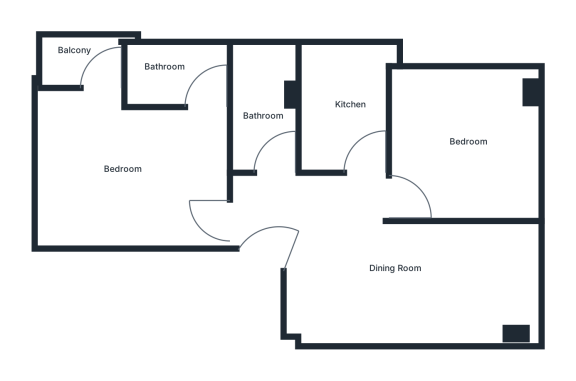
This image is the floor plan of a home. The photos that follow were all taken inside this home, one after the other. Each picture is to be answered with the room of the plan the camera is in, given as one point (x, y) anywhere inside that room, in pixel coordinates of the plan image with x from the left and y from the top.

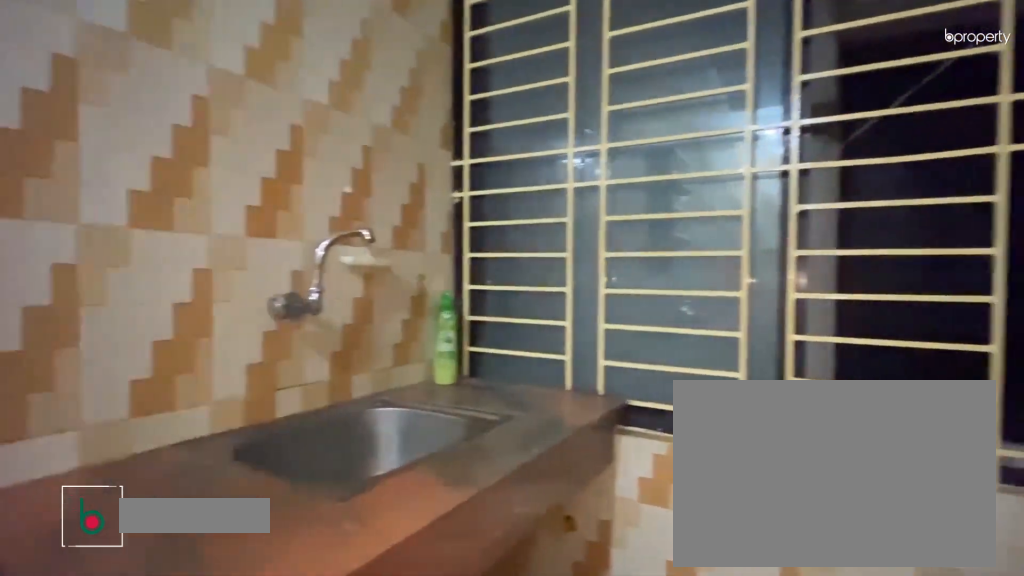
(347, 116)
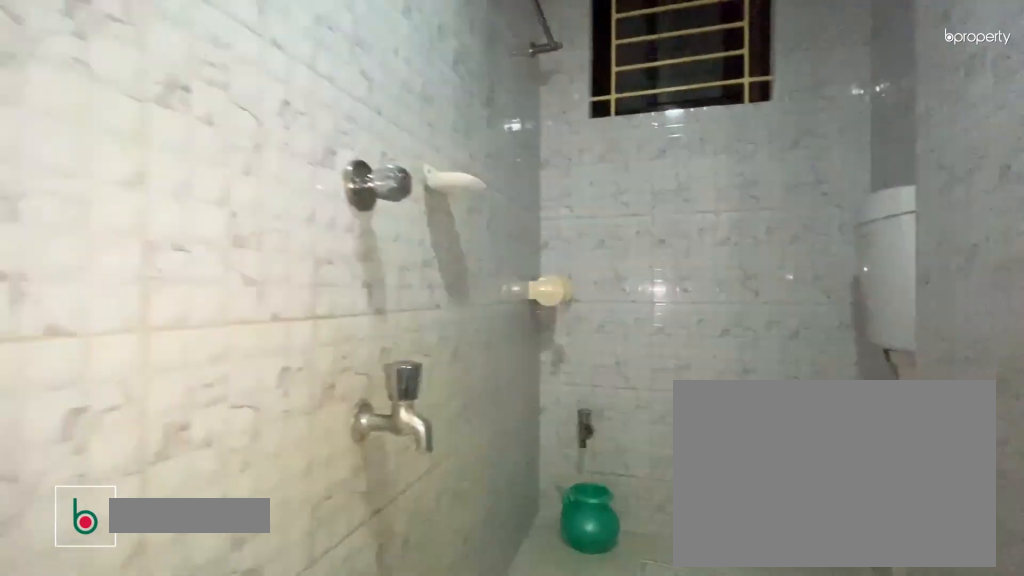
(268, 109)
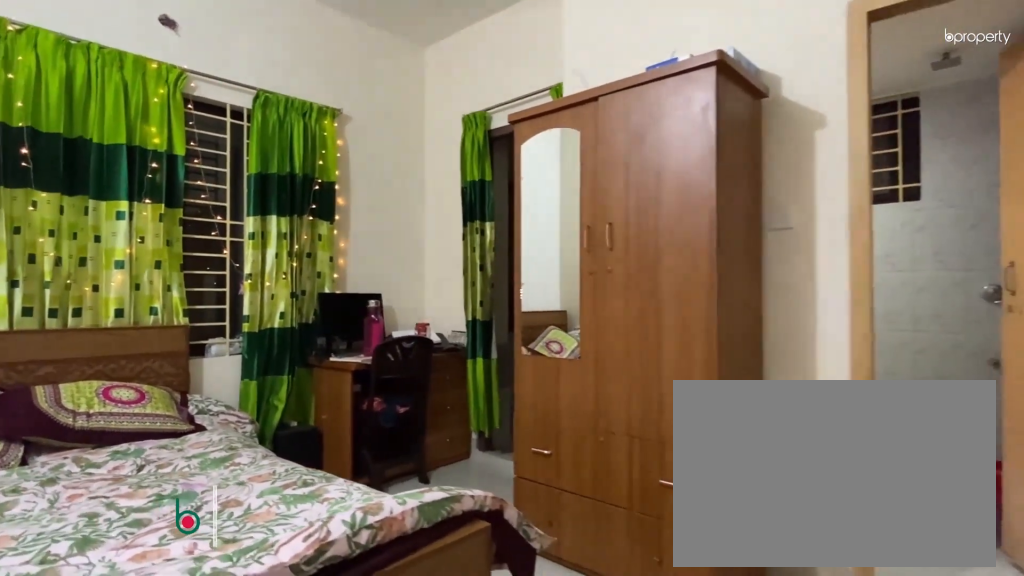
(130, 157)
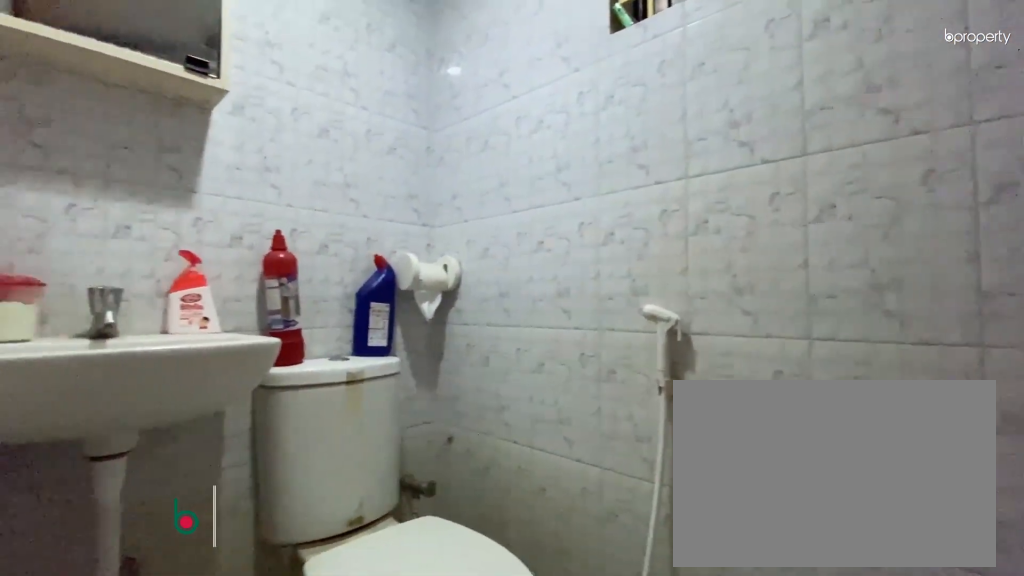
(186, 74)
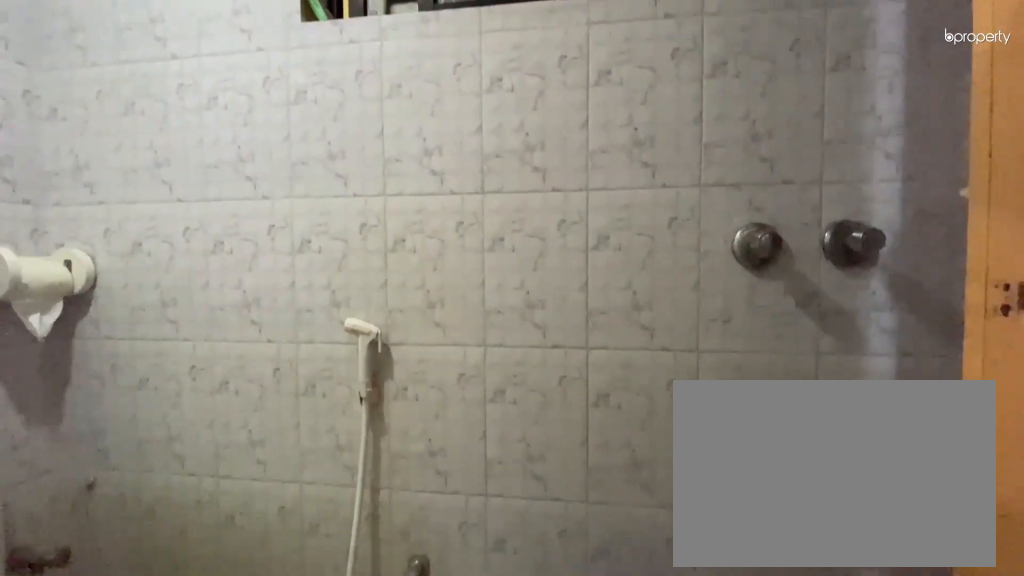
(186, 74)
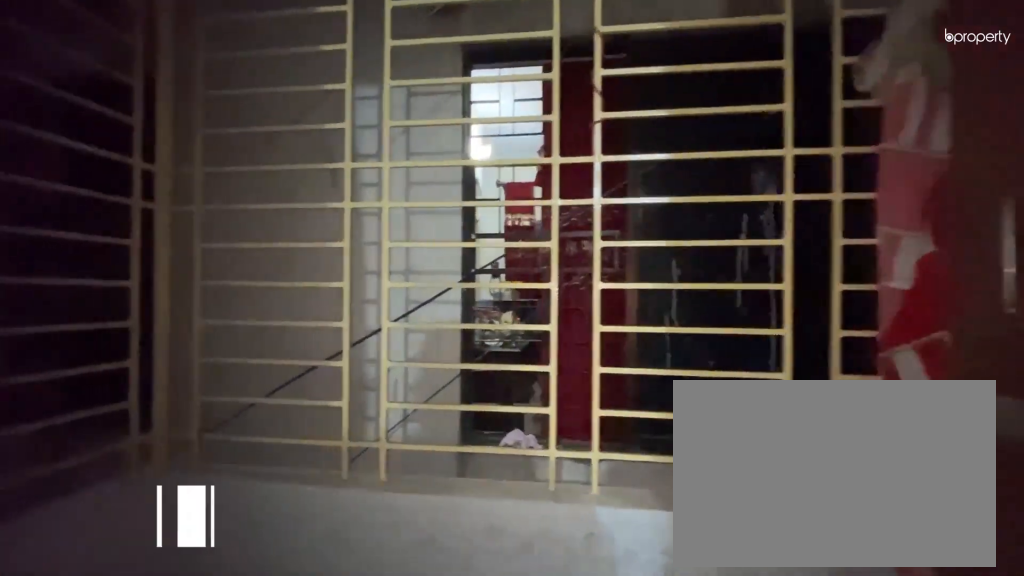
(82, 59)
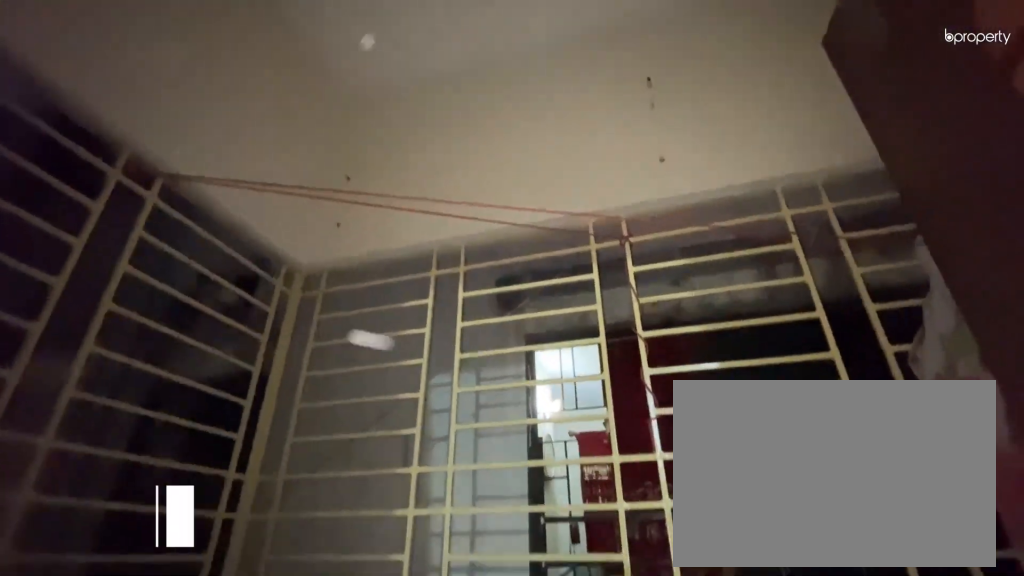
(82, 59)
